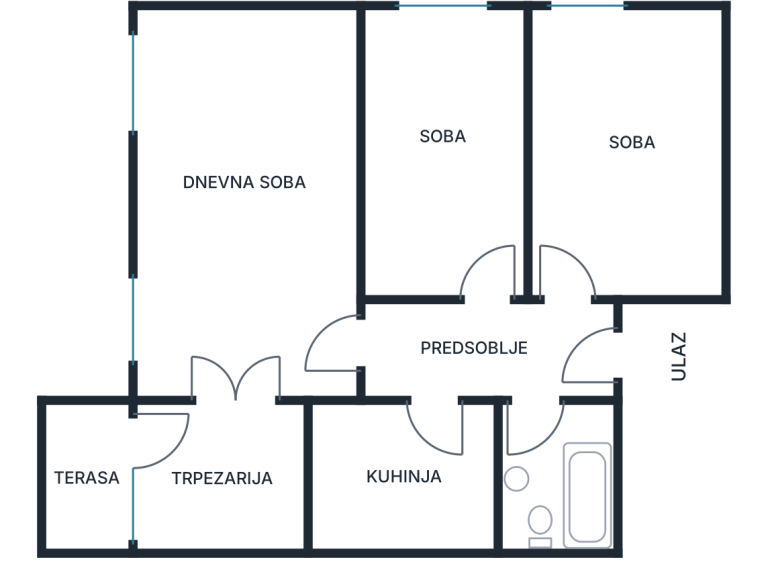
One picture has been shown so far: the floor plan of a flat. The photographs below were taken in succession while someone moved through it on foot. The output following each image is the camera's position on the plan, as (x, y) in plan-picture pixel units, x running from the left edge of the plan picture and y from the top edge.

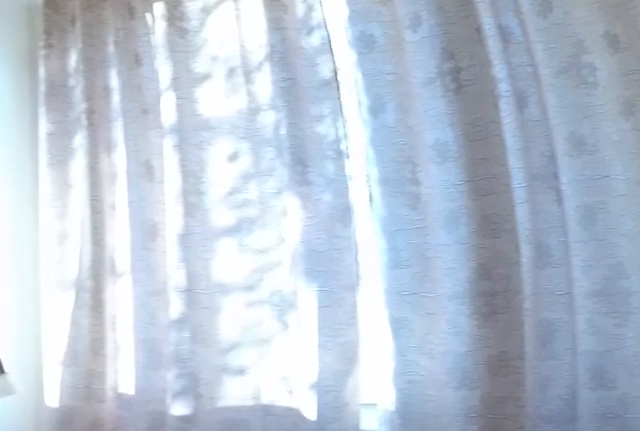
(480, 135)
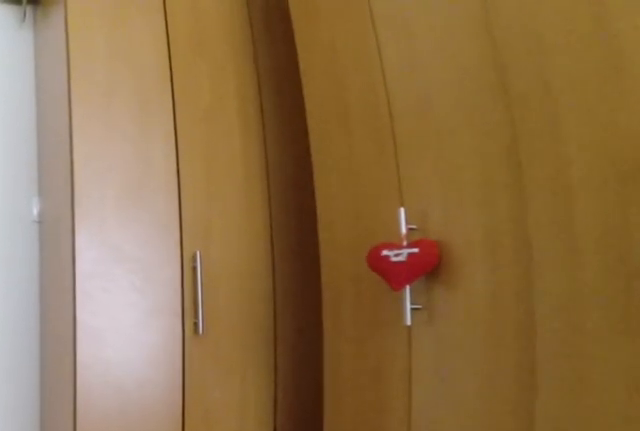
(467, 140)
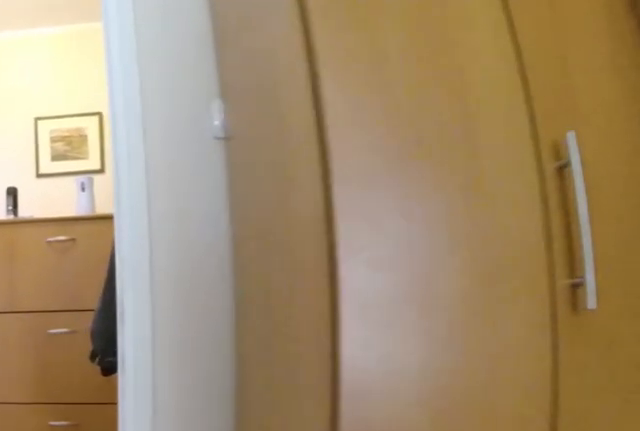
(473, 199)
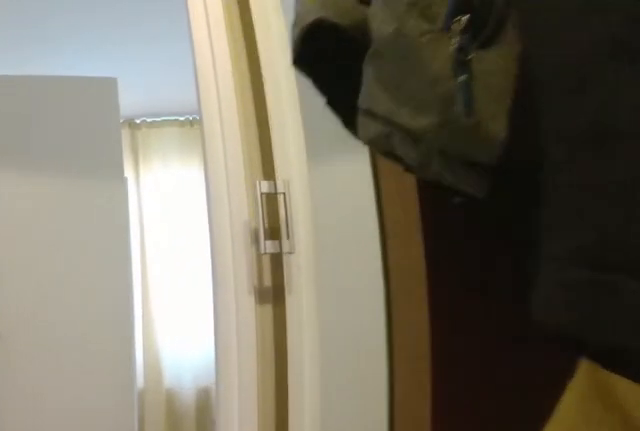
(461, 357)
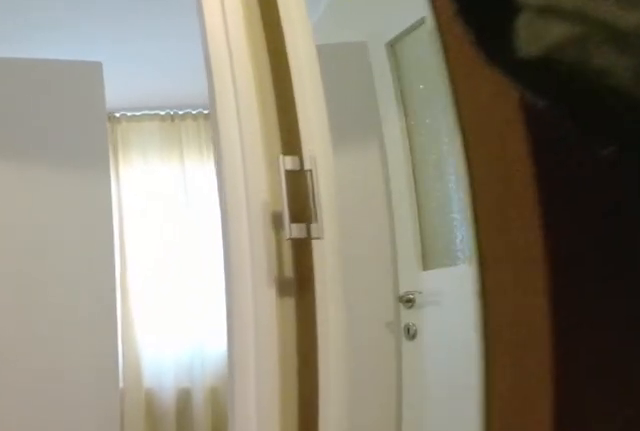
(449, 359)
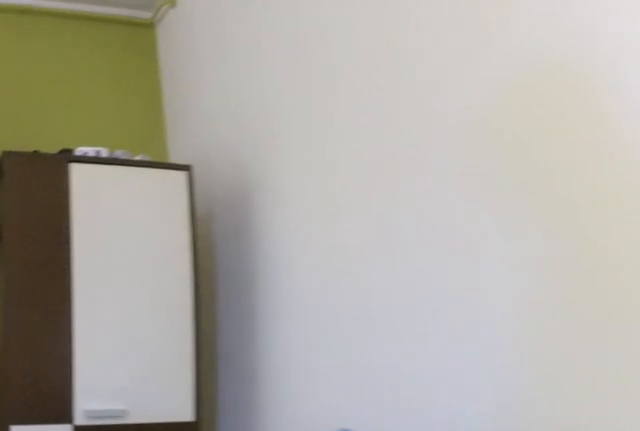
(271, 103)
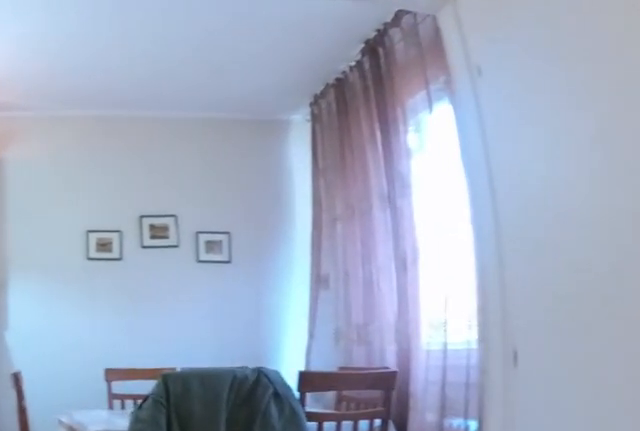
(263, 292)
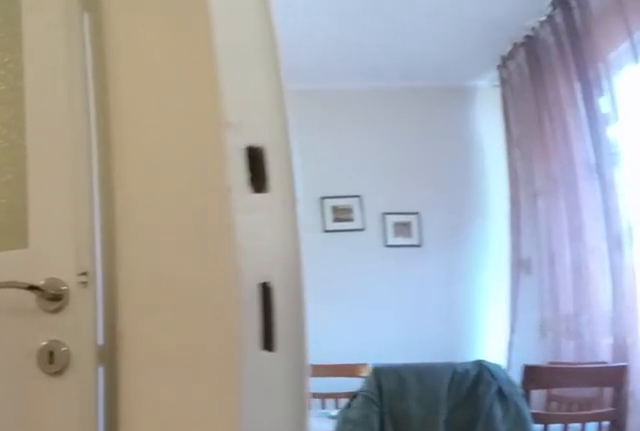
(258, 321)
